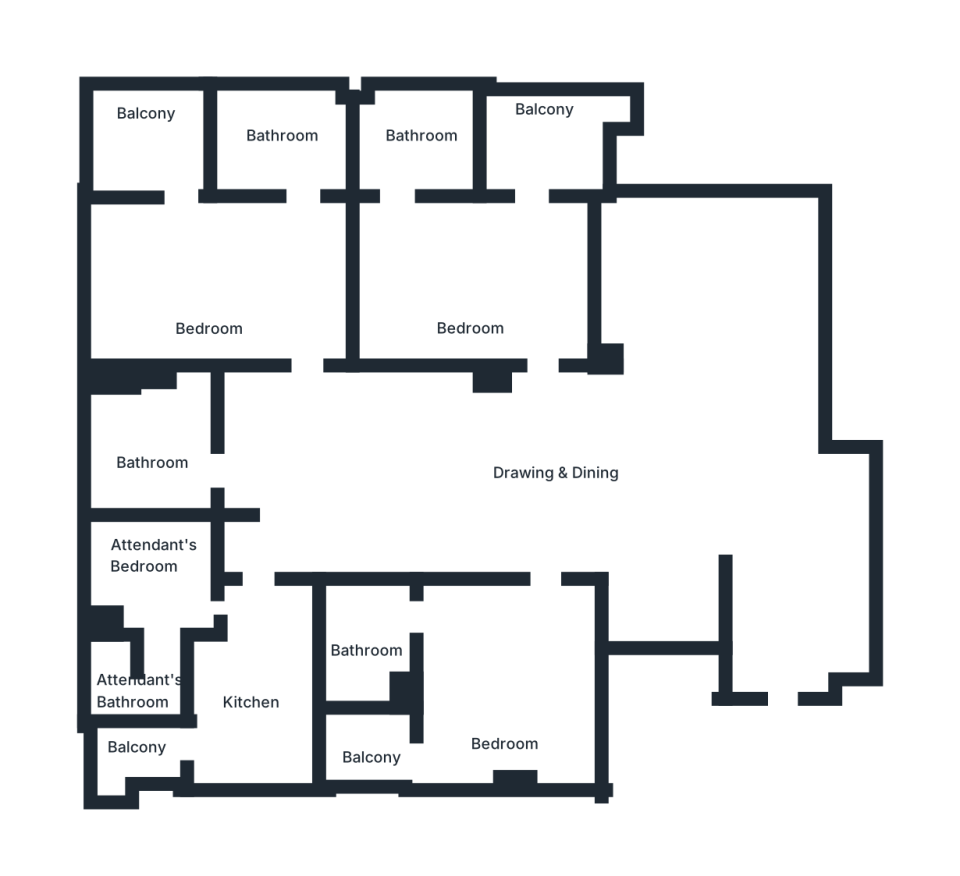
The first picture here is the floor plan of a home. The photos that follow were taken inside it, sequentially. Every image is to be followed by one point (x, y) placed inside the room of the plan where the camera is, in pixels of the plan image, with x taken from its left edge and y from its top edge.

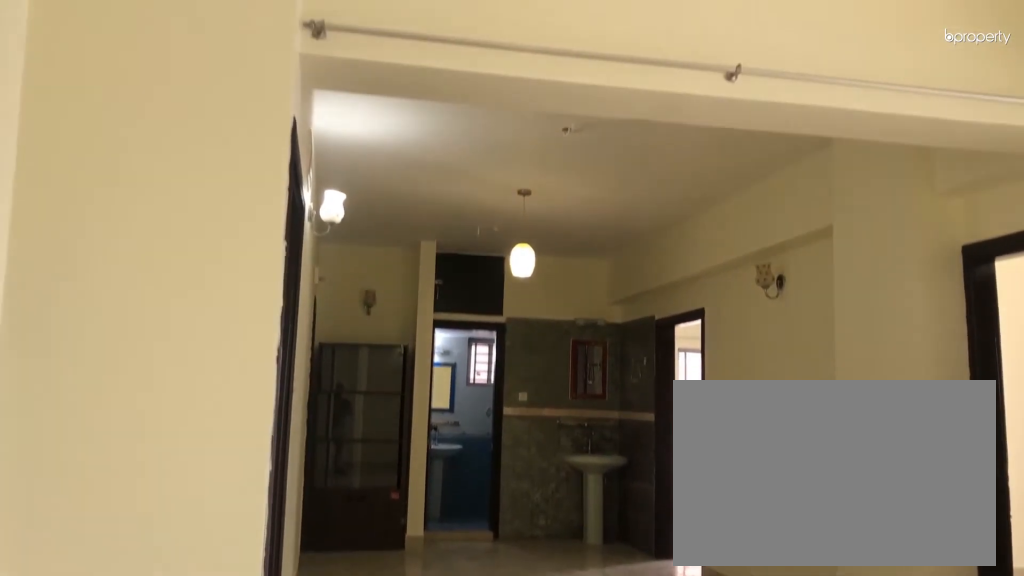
(605, 488)
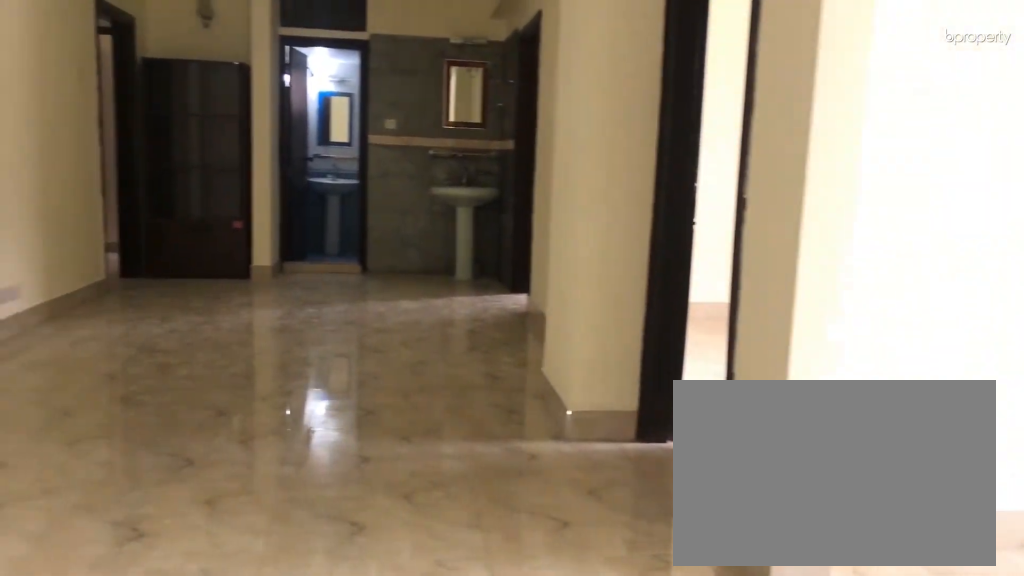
(605, 488)
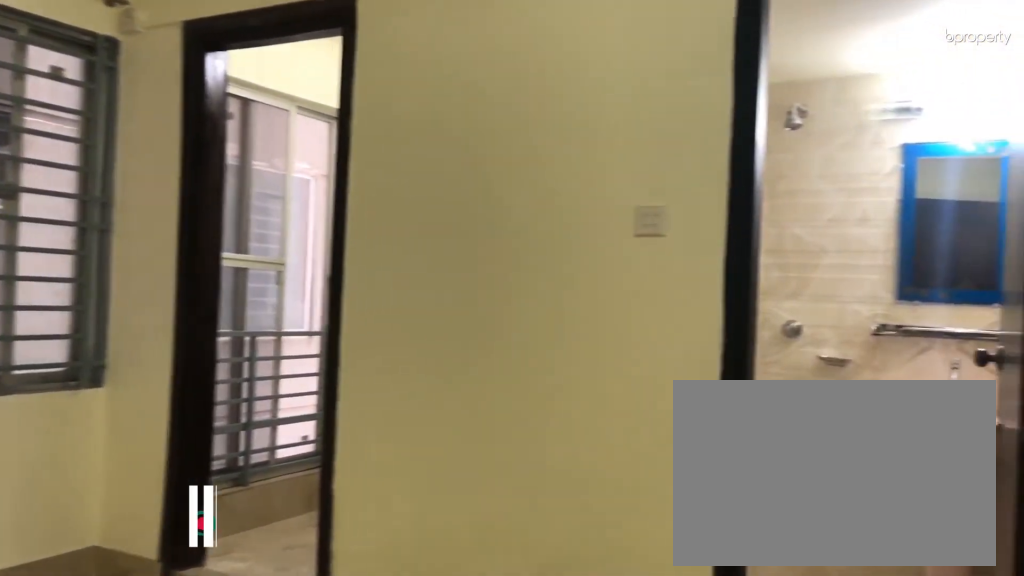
(499, 672)
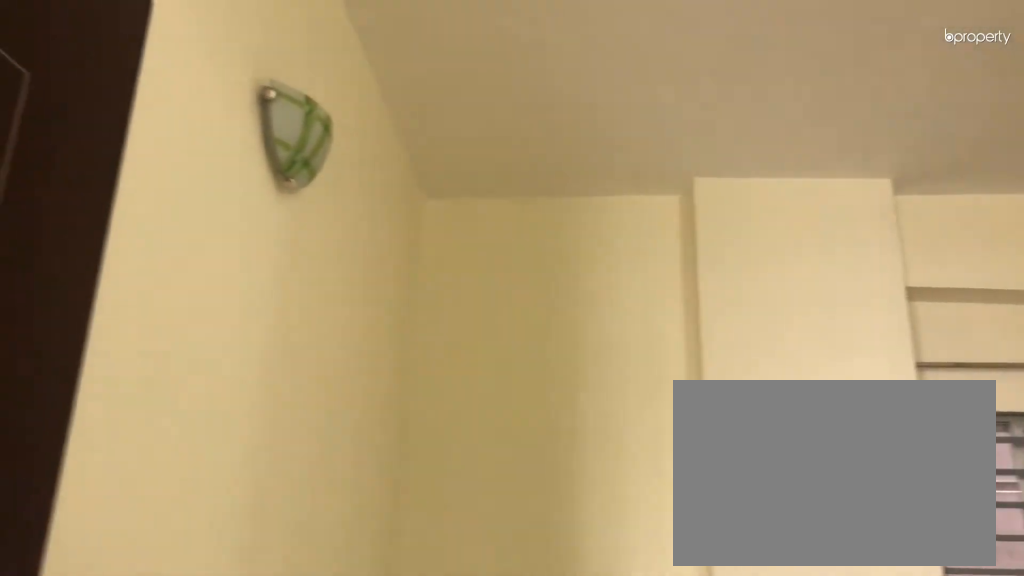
(499, 672)
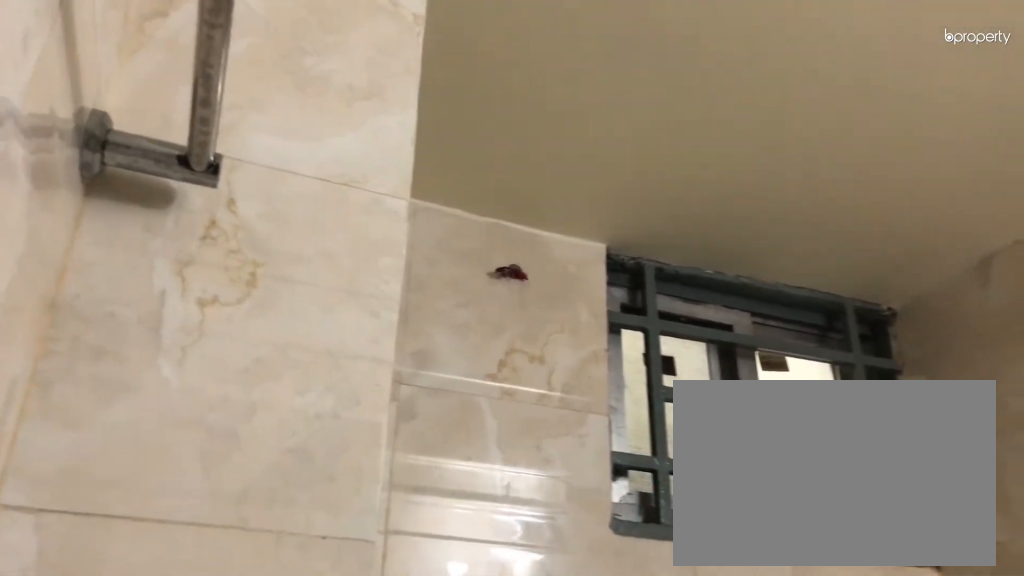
(365, 654)
